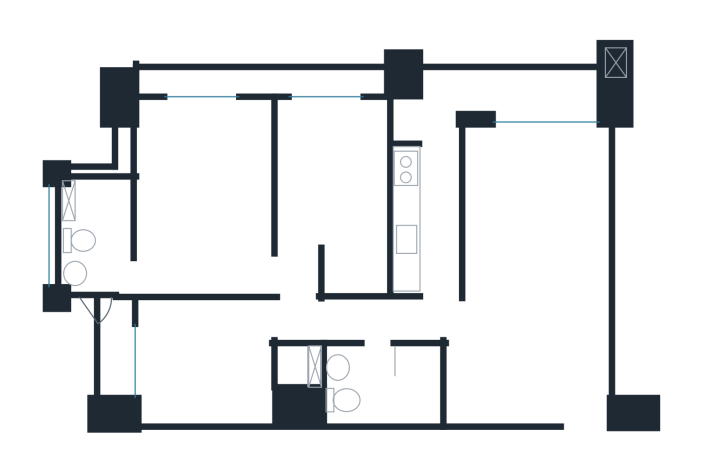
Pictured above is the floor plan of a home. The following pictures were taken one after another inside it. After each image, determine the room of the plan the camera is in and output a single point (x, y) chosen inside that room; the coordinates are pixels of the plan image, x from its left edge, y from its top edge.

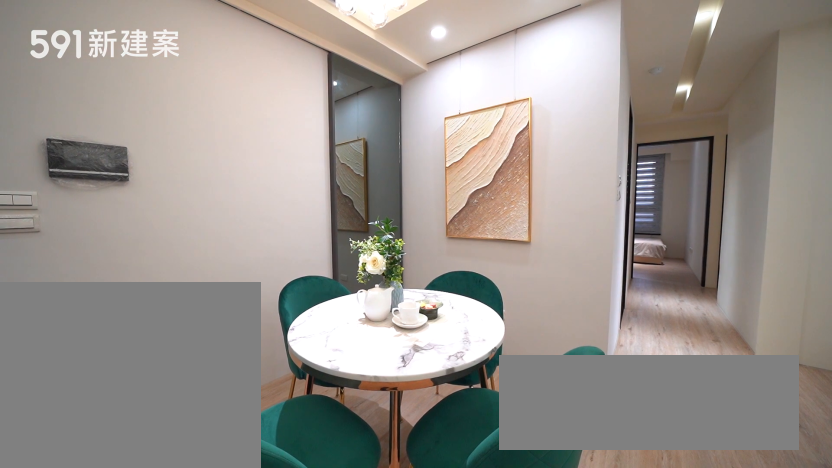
(504, 384)
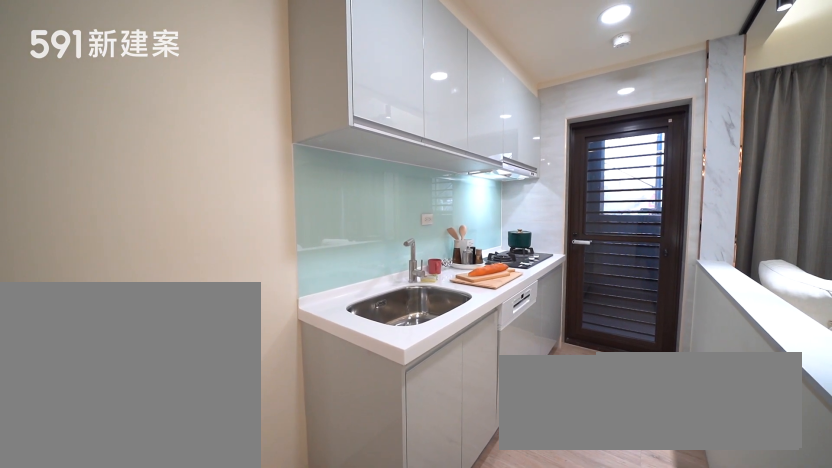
(428, 217)
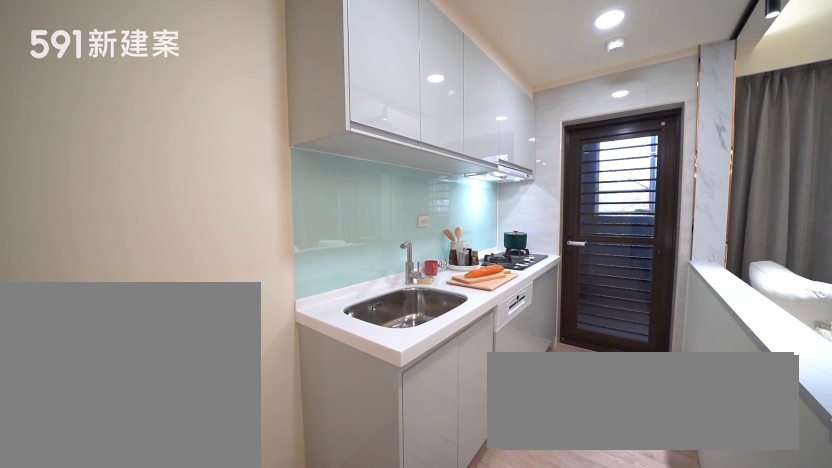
(428, 217)
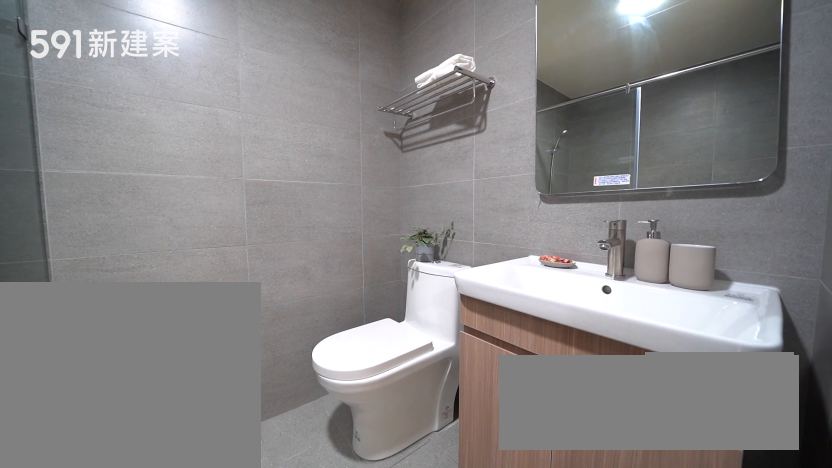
(382, 386)
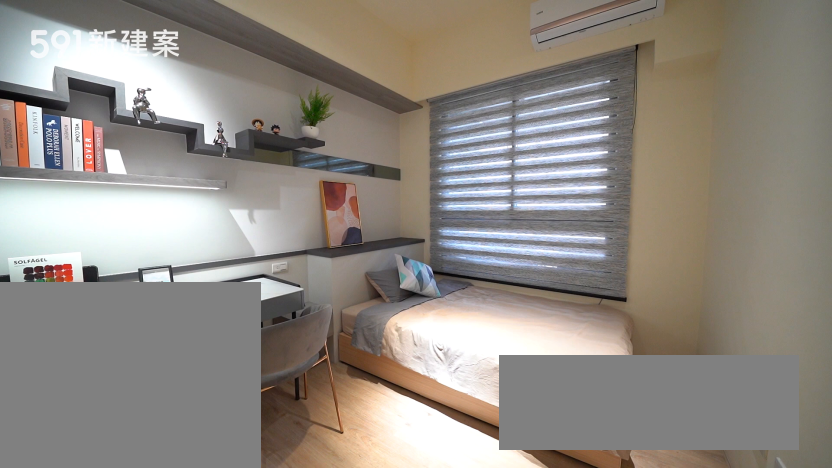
(202, 363)
